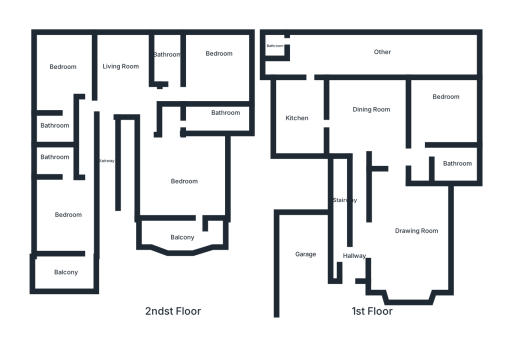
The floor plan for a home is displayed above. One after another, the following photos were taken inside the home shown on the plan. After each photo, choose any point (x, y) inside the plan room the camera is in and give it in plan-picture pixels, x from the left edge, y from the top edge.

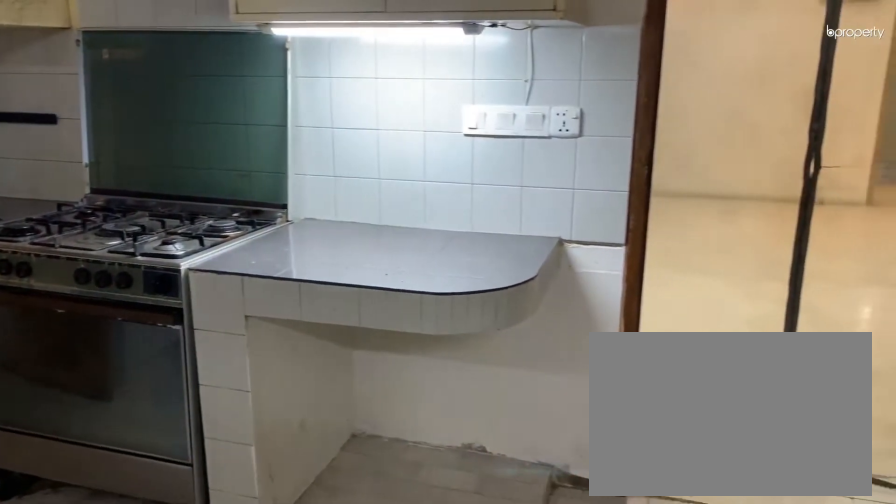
(288, 117)
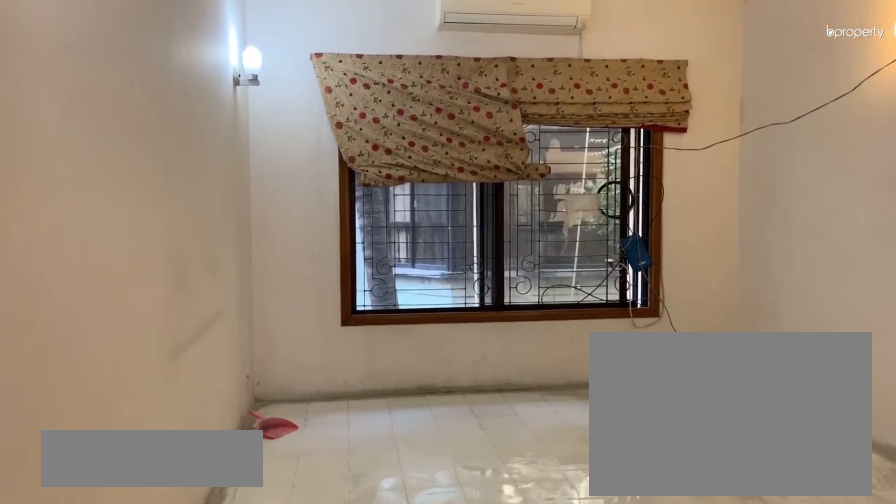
(121, 67)
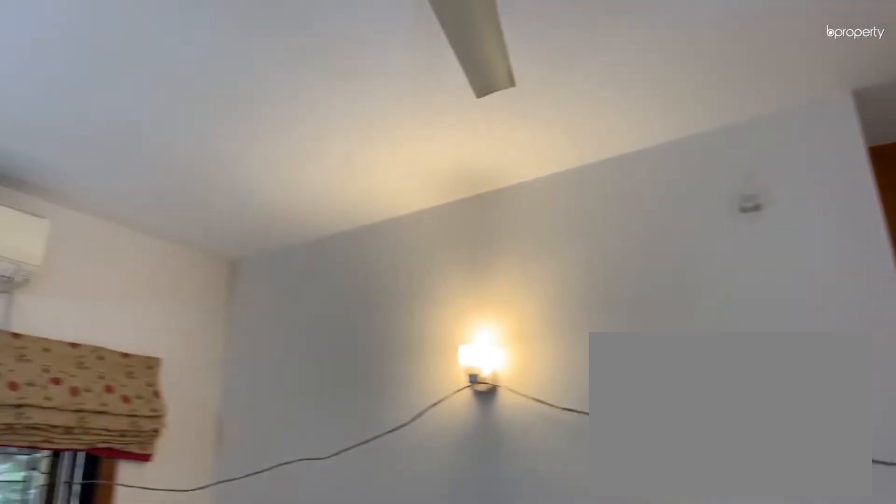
(121, 67)
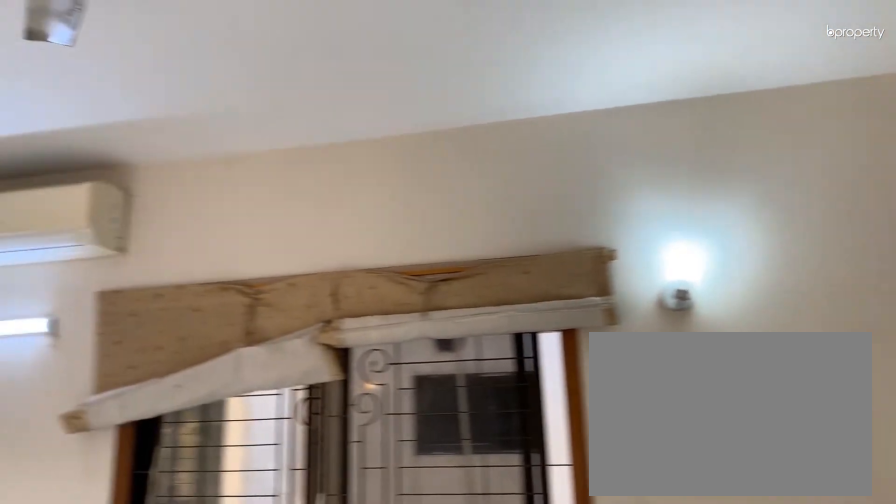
(64, 218)
